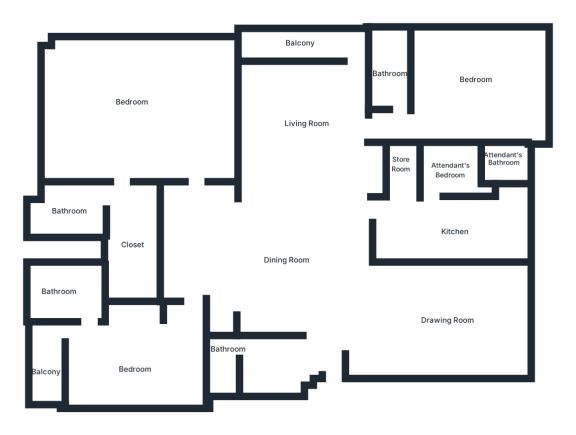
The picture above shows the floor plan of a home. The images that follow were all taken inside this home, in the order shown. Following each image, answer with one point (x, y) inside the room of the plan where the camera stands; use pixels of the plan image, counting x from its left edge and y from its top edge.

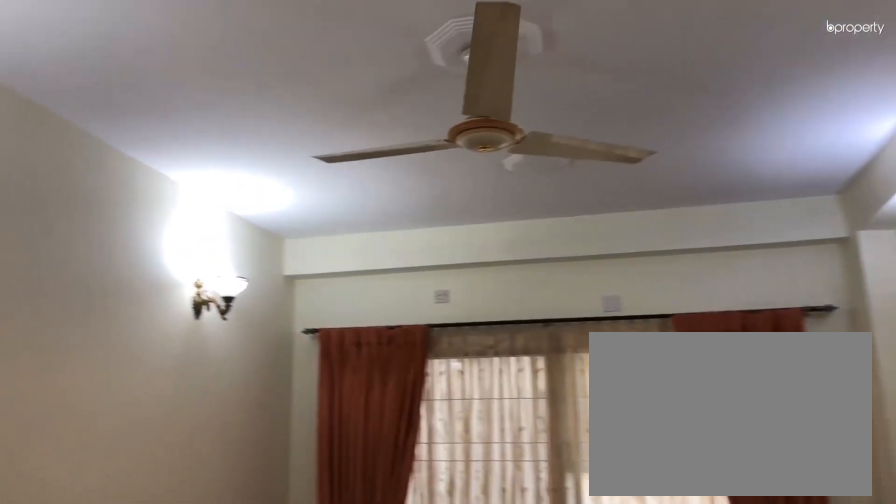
(434, 314)
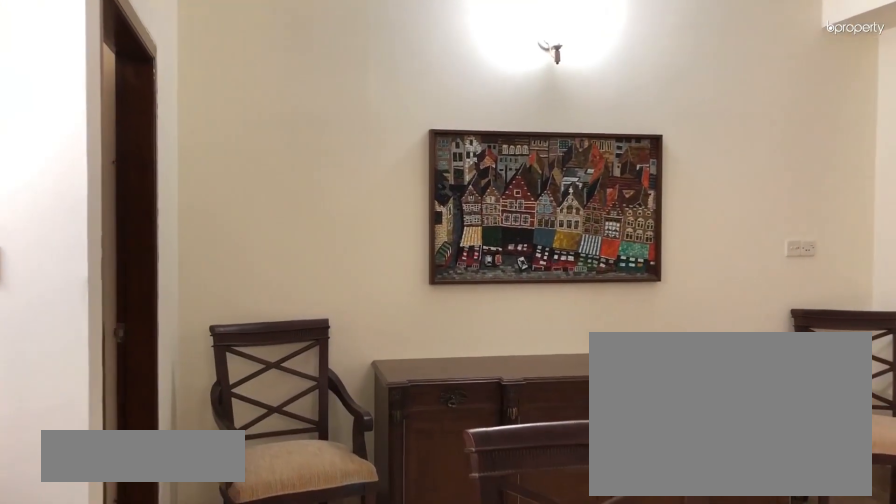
(245, 254)
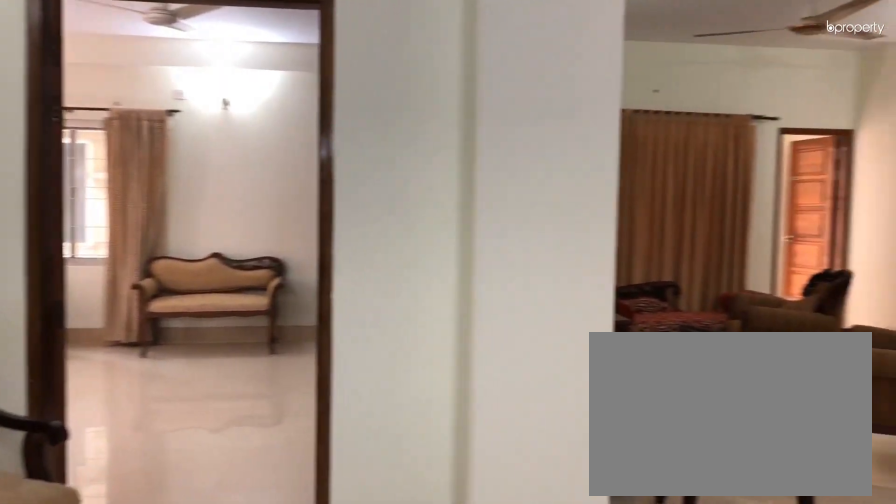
(245, 254)
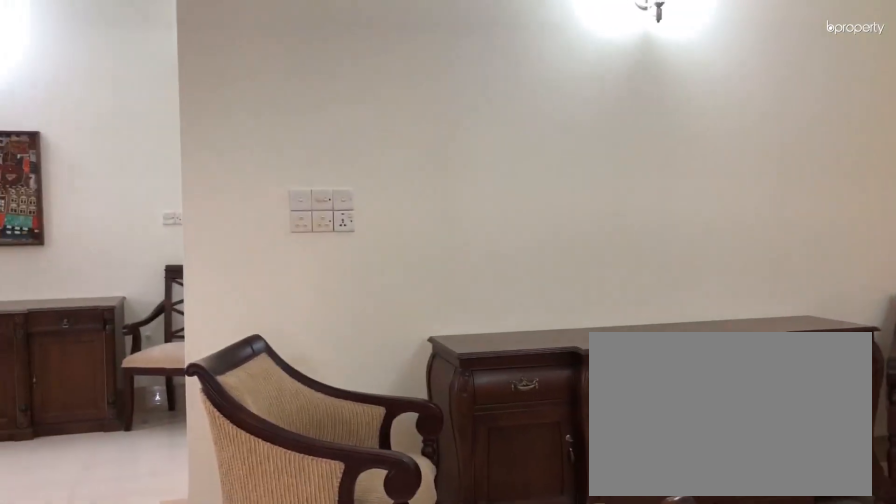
(305, 139)
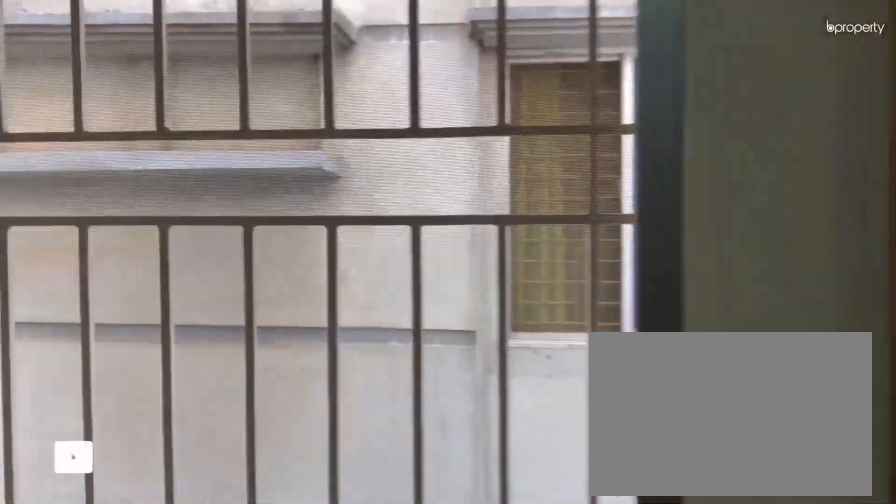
(320, 42)
